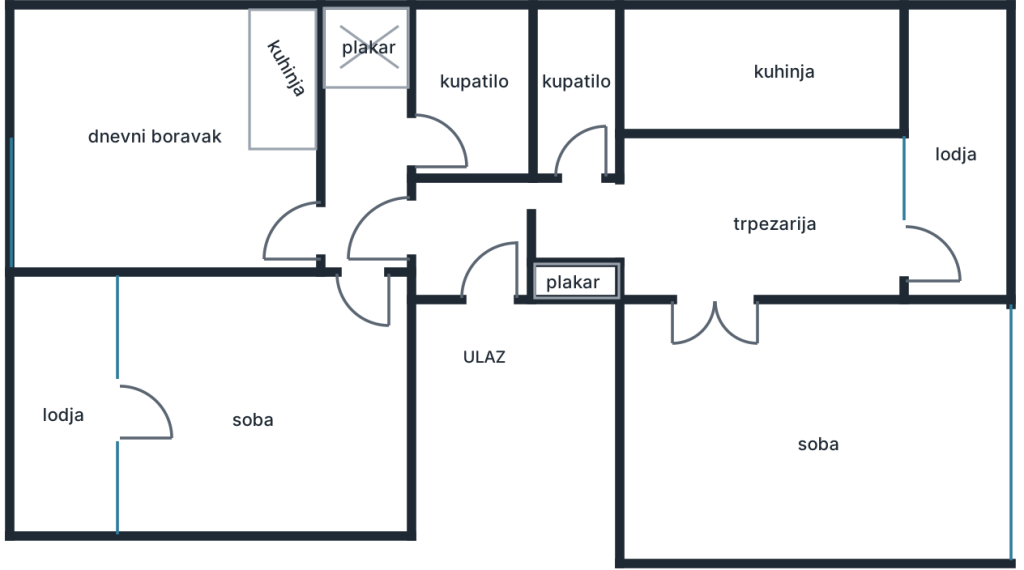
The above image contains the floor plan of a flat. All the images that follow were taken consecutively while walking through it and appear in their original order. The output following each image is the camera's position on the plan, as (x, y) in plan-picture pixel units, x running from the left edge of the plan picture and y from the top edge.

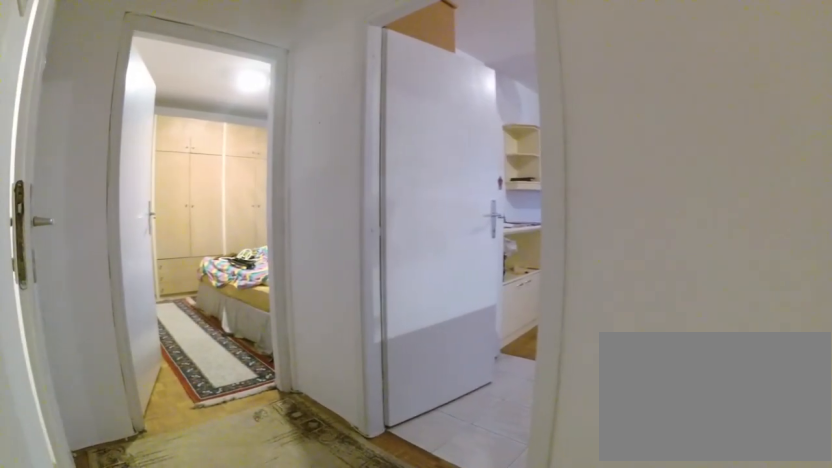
(385, 96)
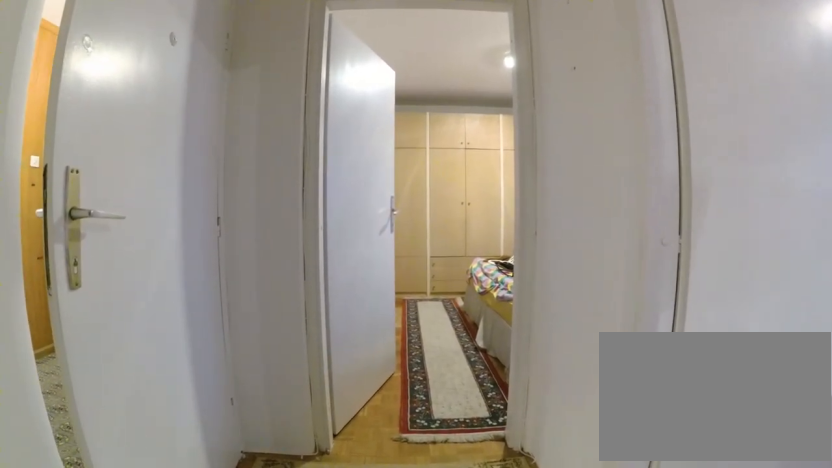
(373, 127)
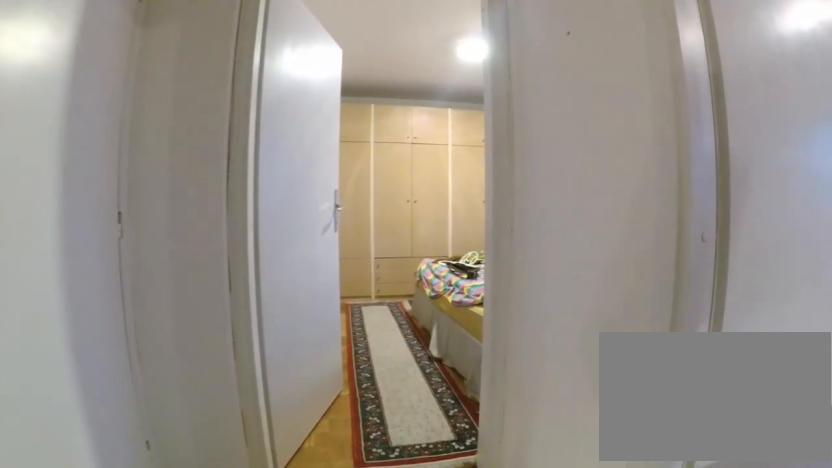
(372, 145)
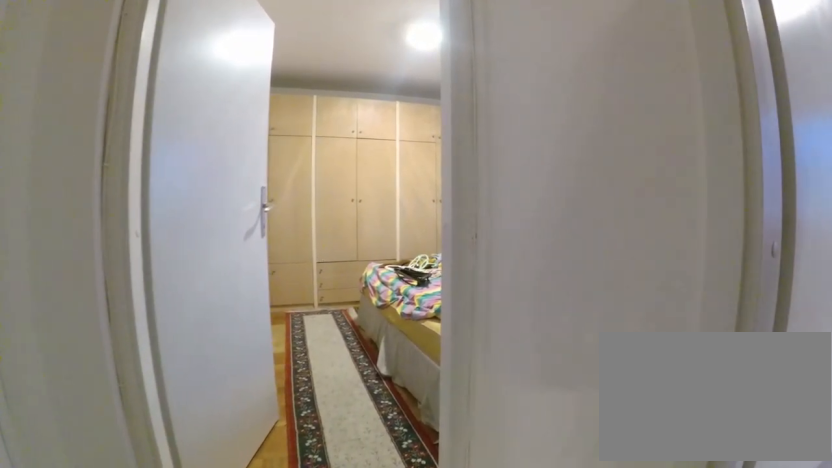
(377, 165)
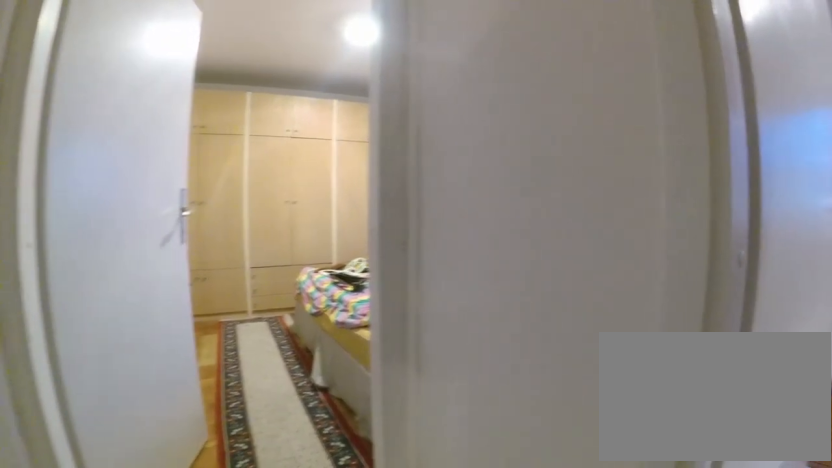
(379, 176)
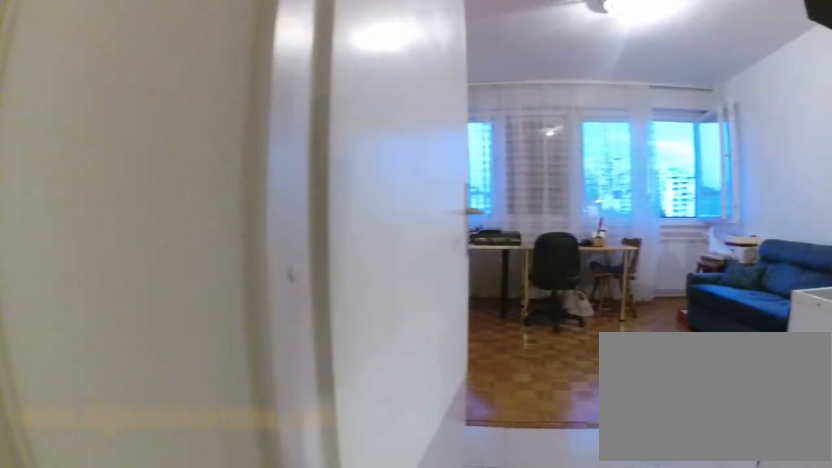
(379, 204)
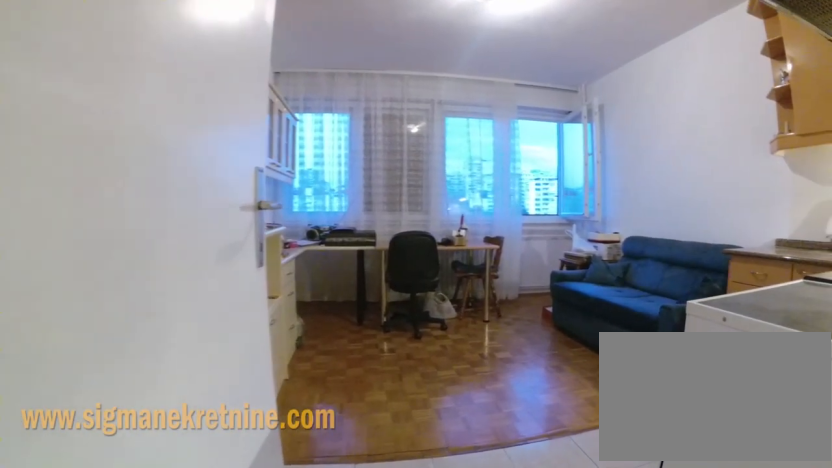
(363, 237)
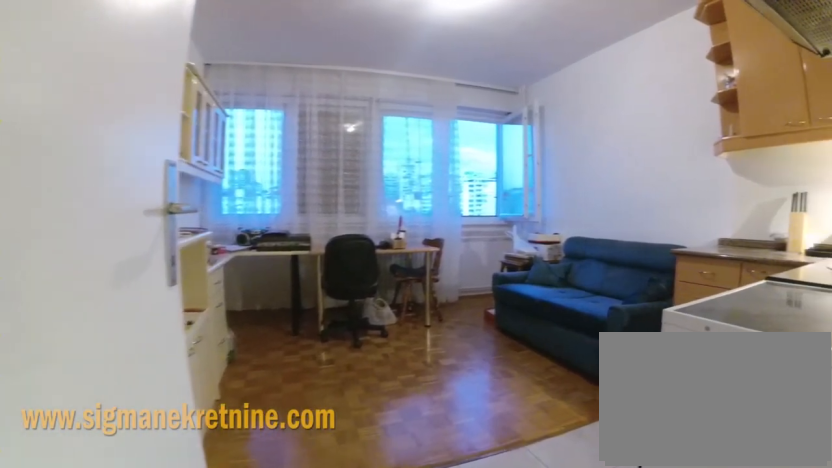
(359, 241)
